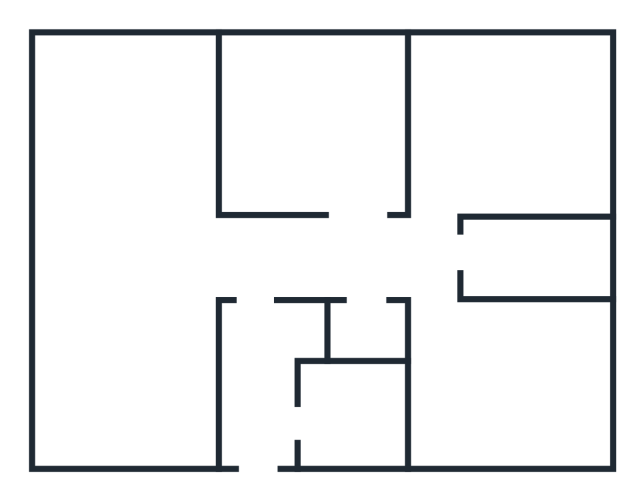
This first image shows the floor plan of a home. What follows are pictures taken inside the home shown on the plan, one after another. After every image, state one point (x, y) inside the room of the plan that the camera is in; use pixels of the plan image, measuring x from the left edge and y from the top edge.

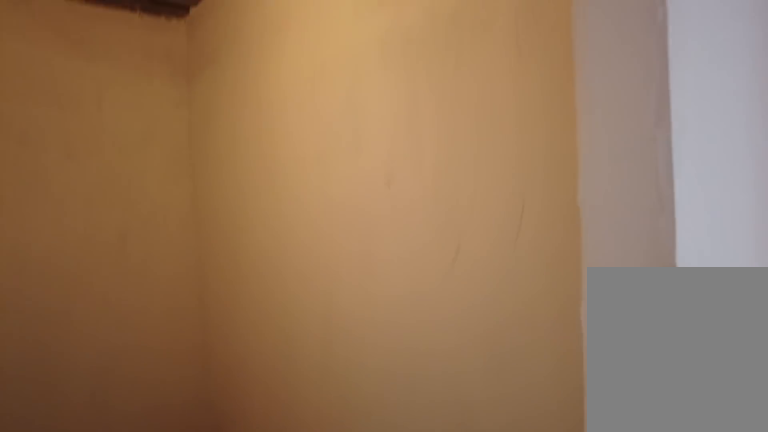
(434, 264)
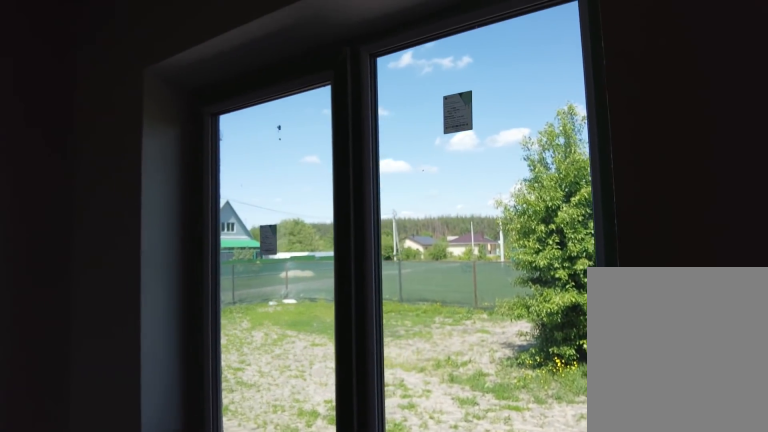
(449, 177)
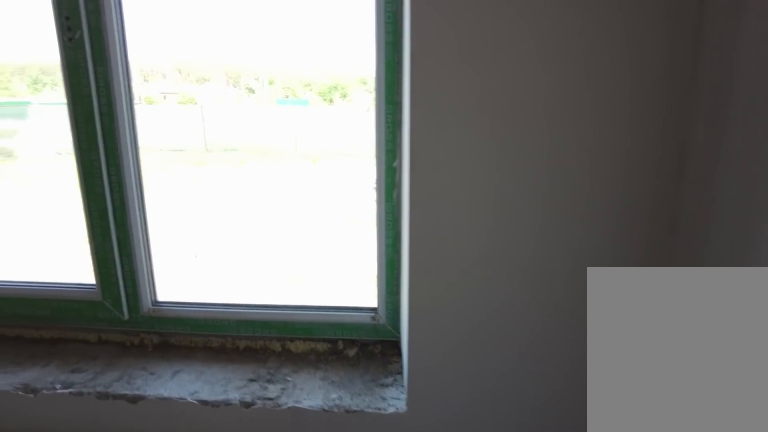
(357, 183)
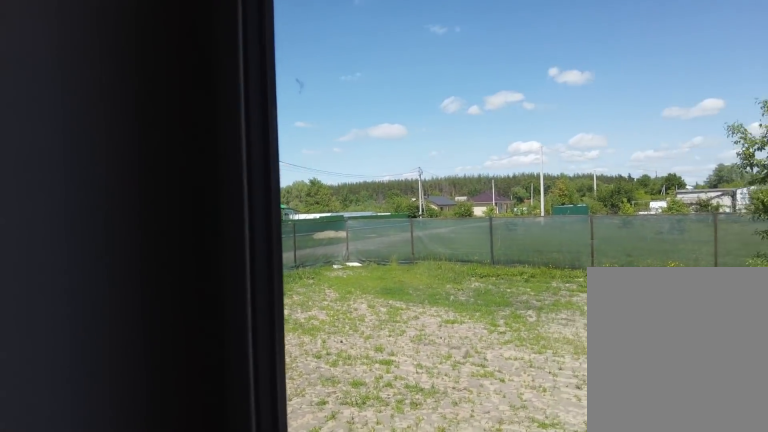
(357, 183)
